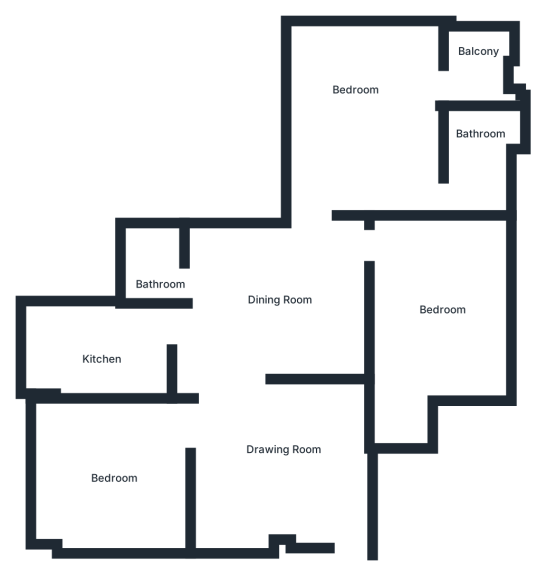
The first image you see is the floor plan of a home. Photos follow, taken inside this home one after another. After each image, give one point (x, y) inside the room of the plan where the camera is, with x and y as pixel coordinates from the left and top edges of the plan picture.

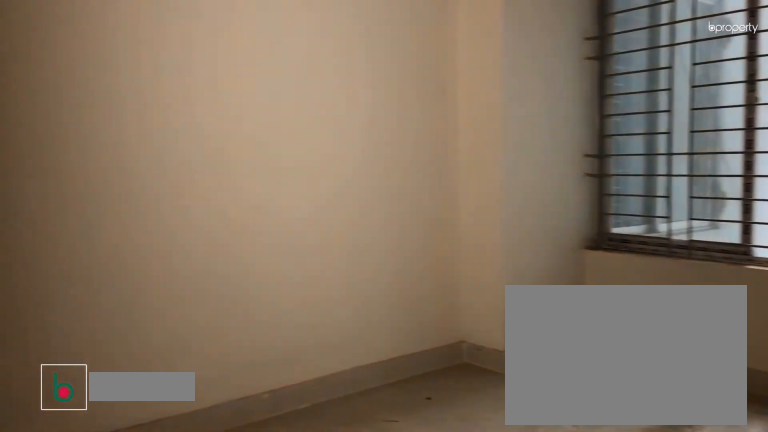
(112, 473)
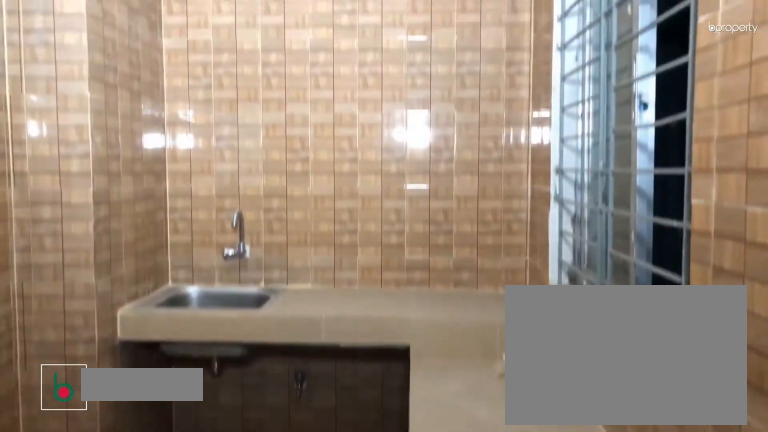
(100, 353)
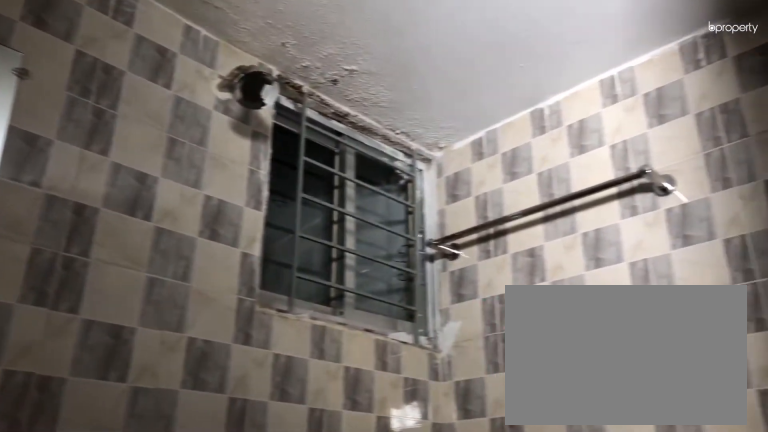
(152, 264)
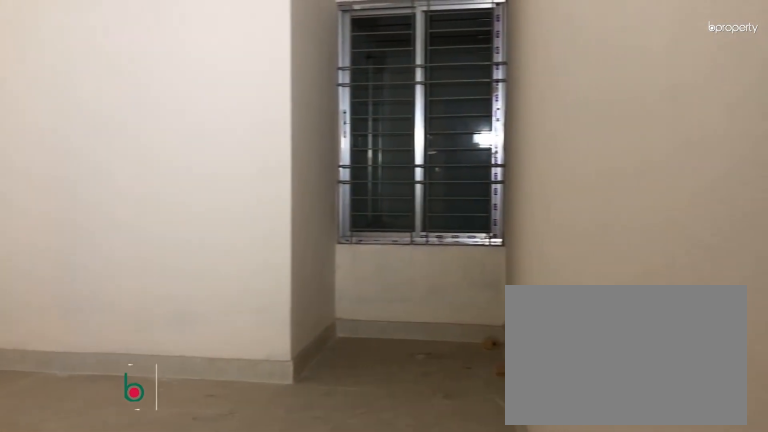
(437, 306)
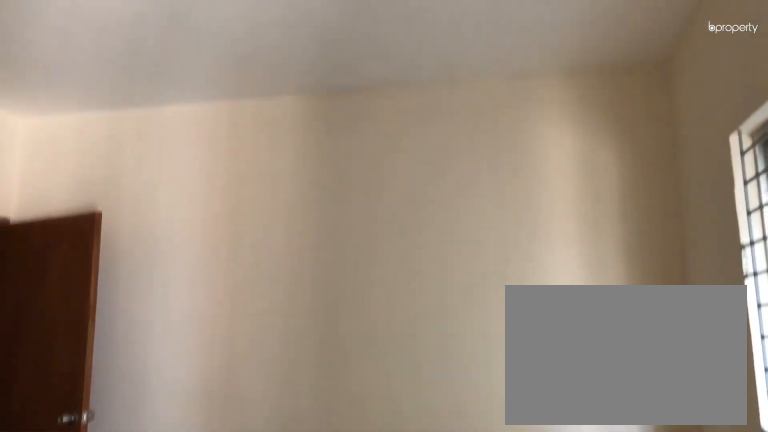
(421, 88)
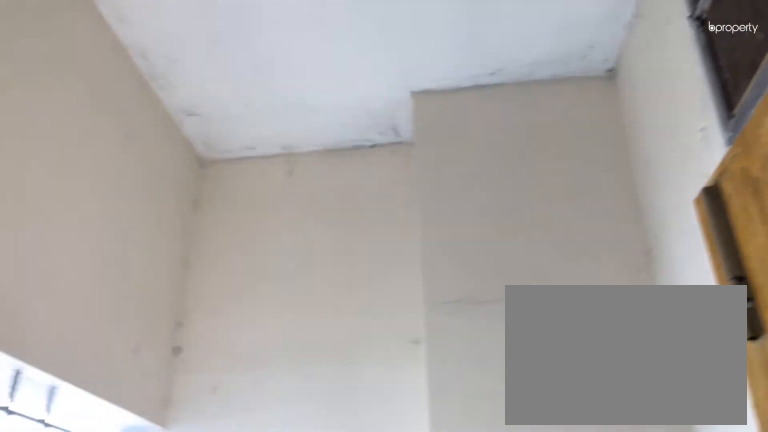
(468, 73)
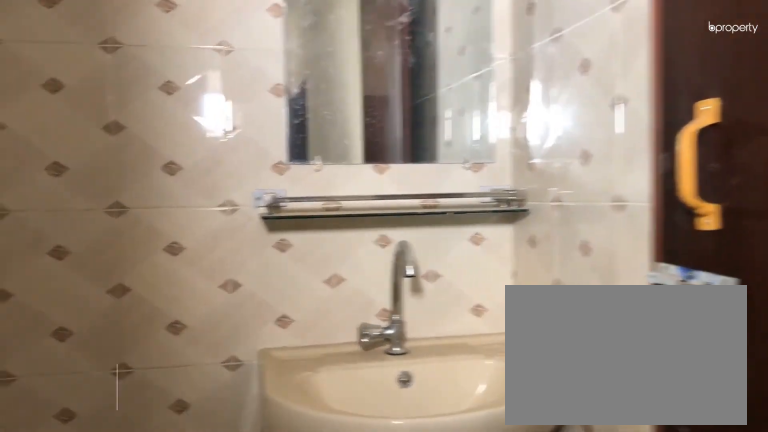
(475, 140)
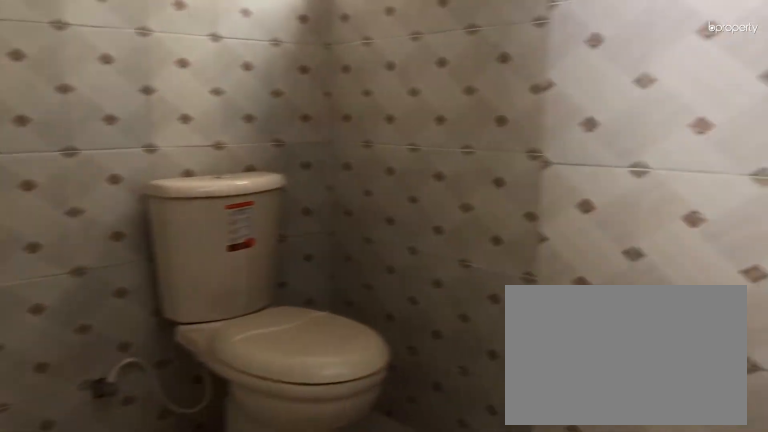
(475, 140)
